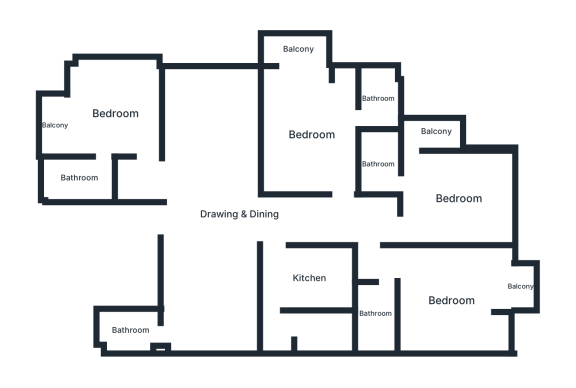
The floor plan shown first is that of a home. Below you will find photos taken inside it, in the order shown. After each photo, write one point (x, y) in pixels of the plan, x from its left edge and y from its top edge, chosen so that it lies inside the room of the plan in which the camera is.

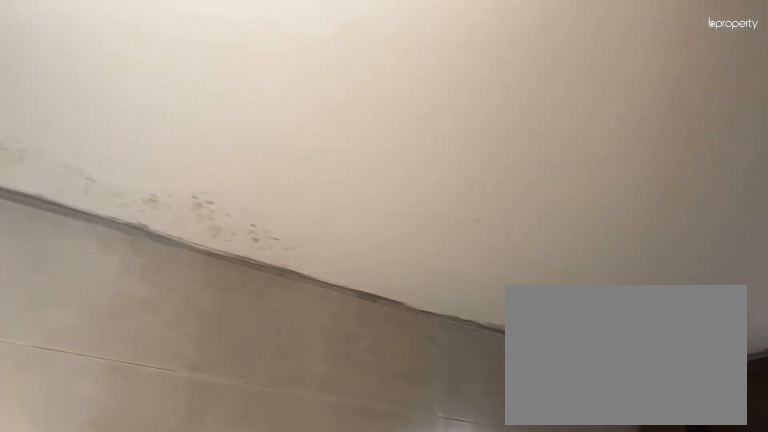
(79, 178)
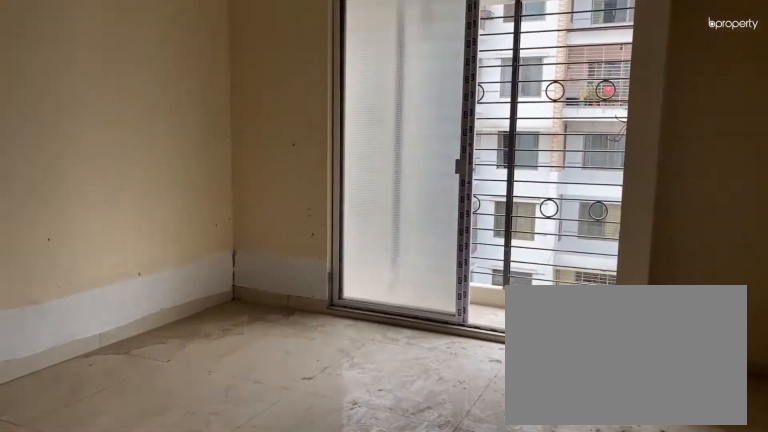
(311, 135)
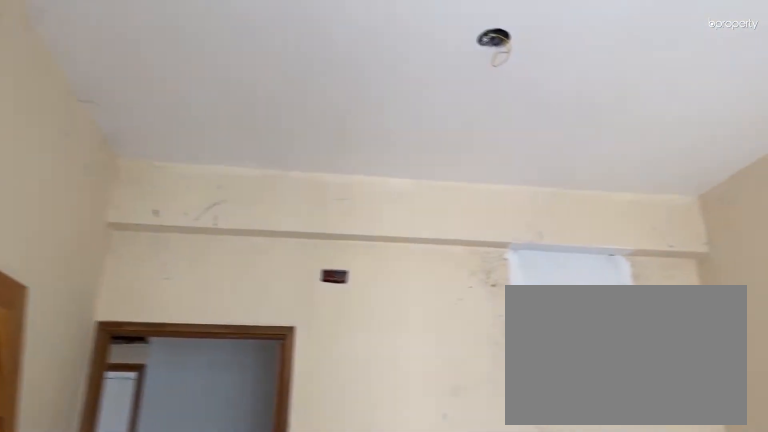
(311, 135)
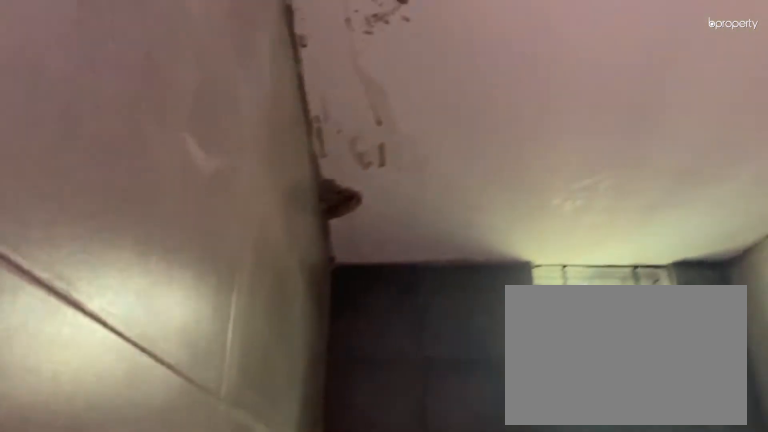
(379, 99)
